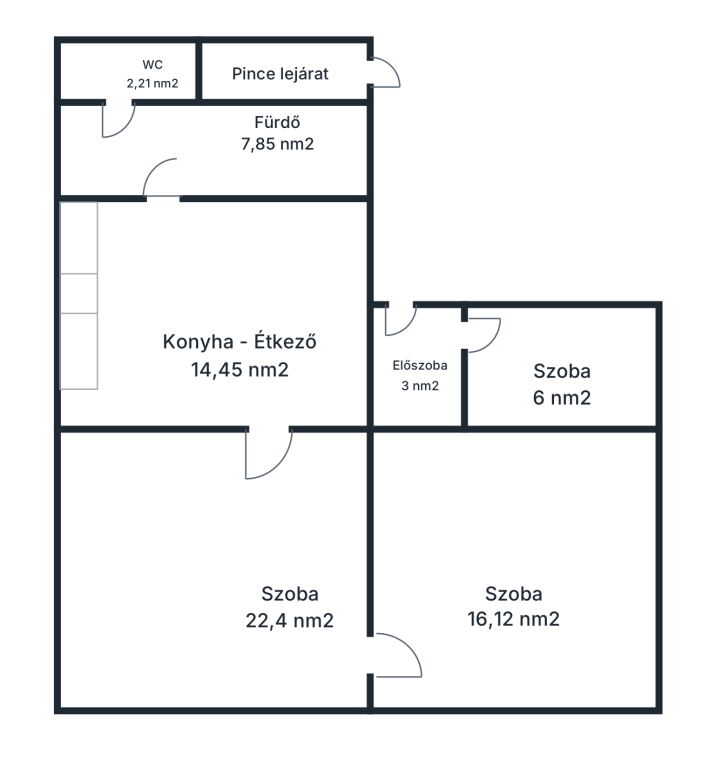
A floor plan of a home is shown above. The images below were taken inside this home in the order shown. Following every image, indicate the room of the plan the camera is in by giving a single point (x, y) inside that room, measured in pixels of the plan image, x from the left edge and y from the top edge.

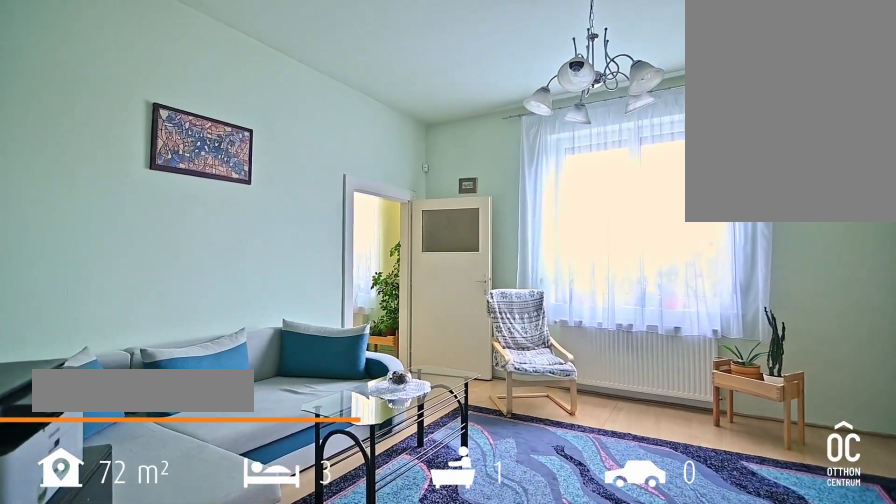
(215, 574)
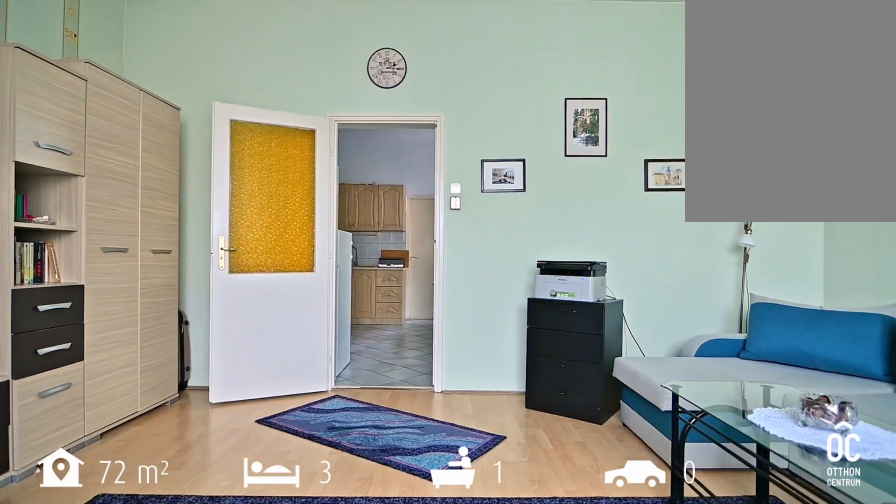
(214, 574)
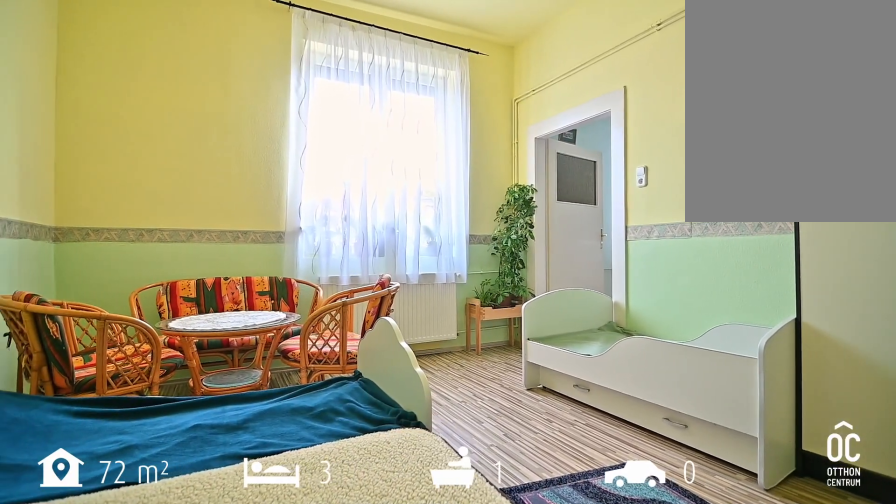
(521, 576)
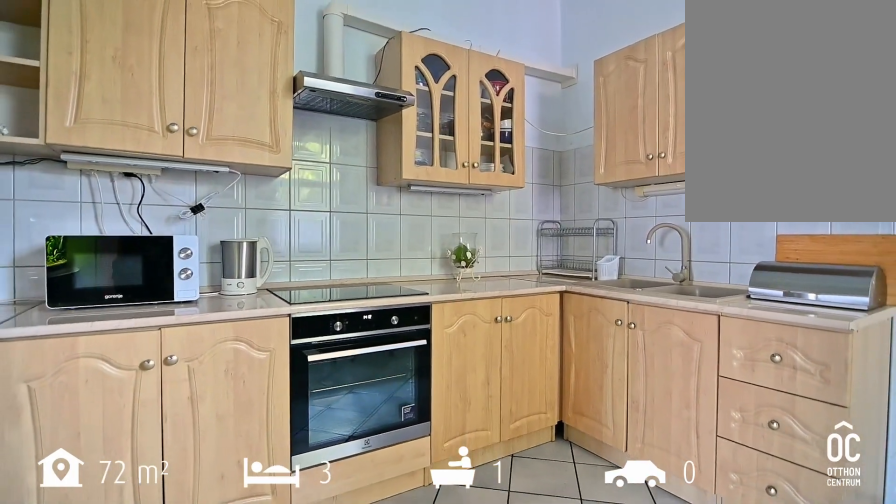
(217, 317)
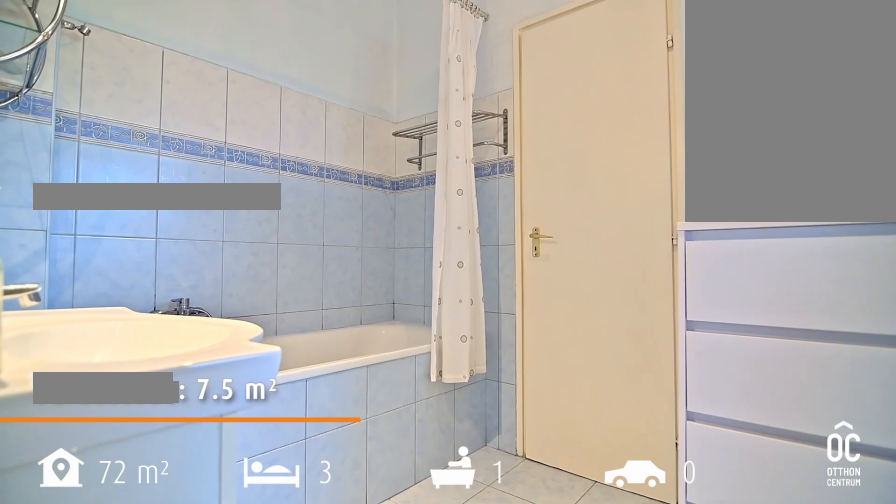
(209, 150)
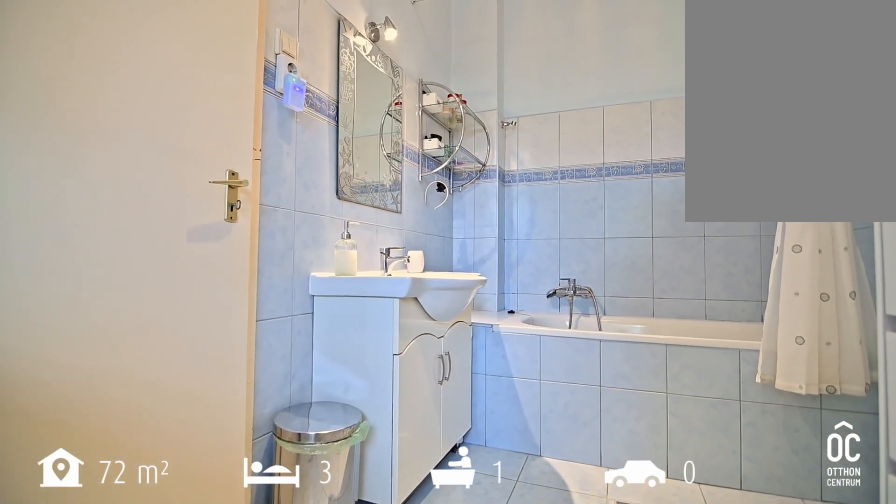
(209, 150)
